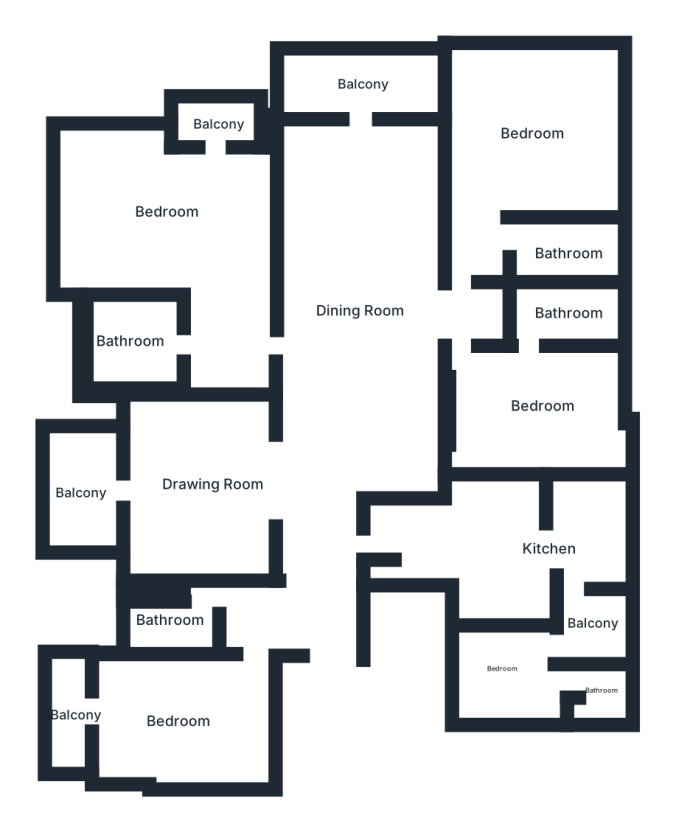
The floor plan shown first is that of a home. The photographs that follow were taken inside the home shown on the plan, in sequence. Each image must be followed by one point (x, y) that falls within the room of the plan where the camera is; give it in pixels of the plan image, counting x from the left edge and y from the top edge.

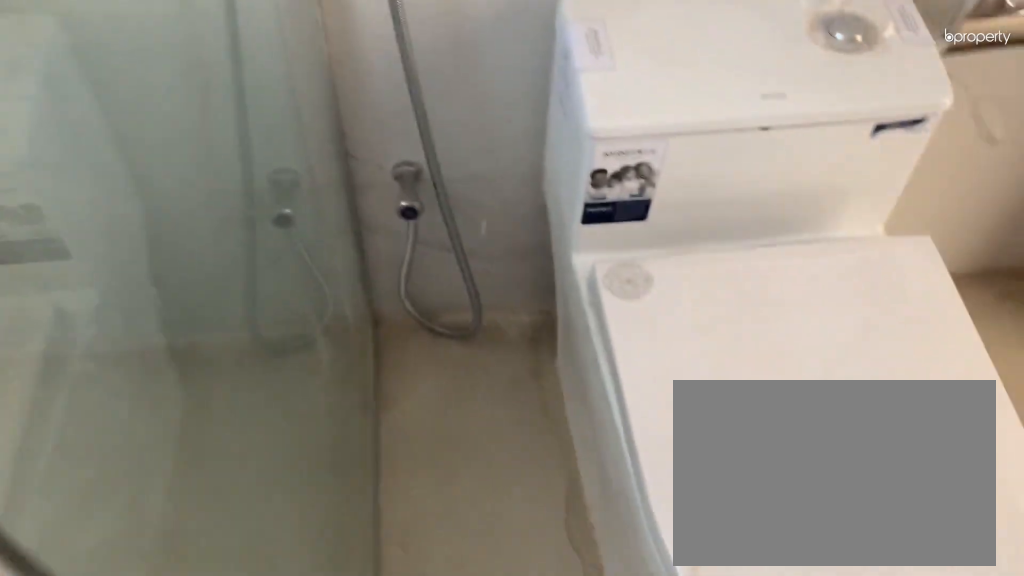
(566, 256)
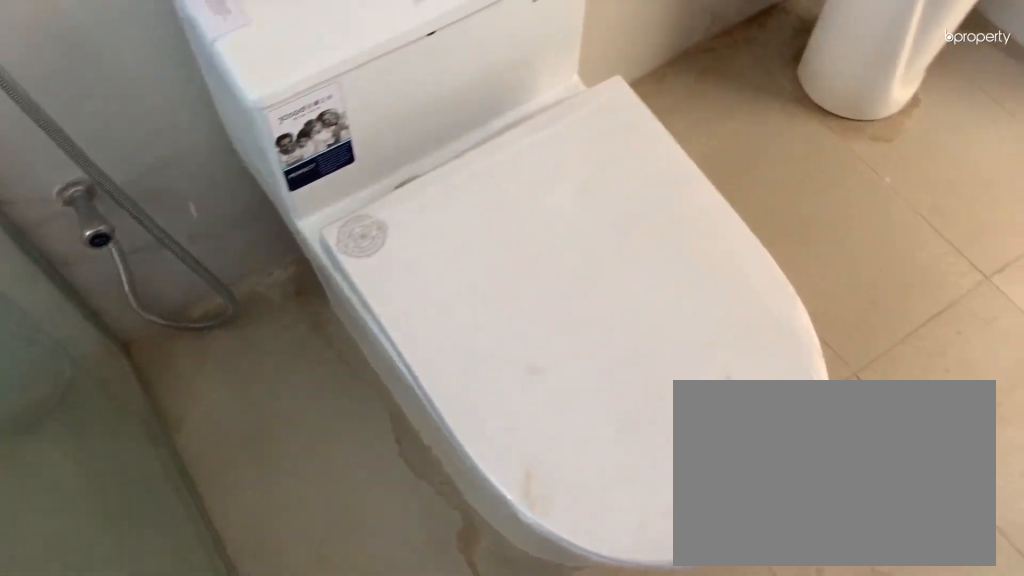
(566, 256)
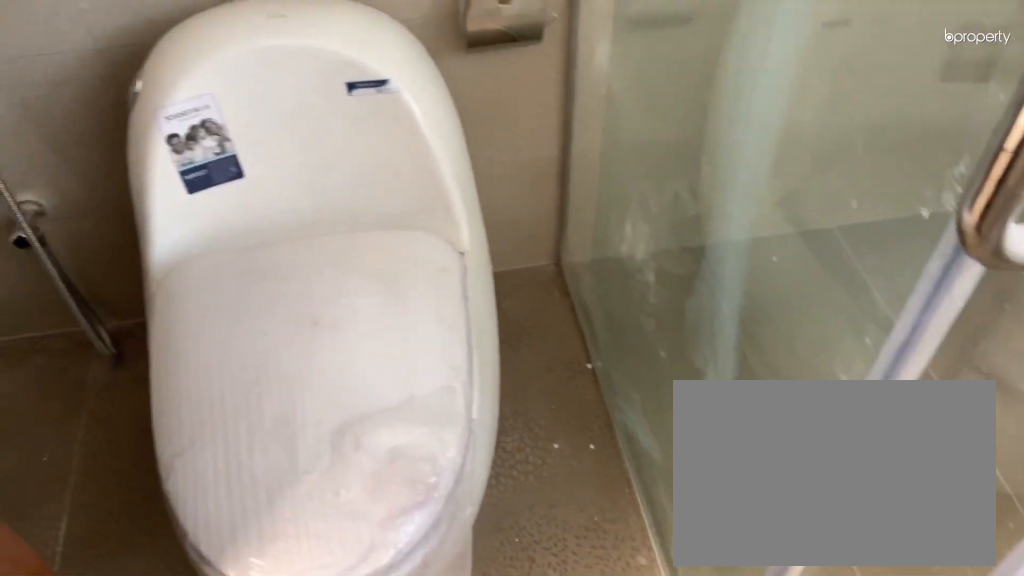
(129, 349)
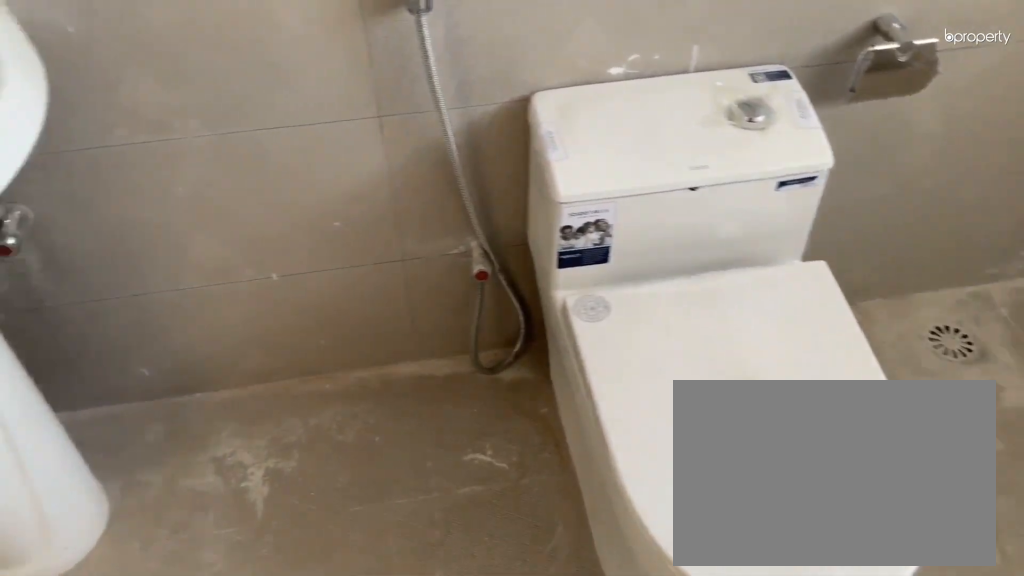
(159, 612)
